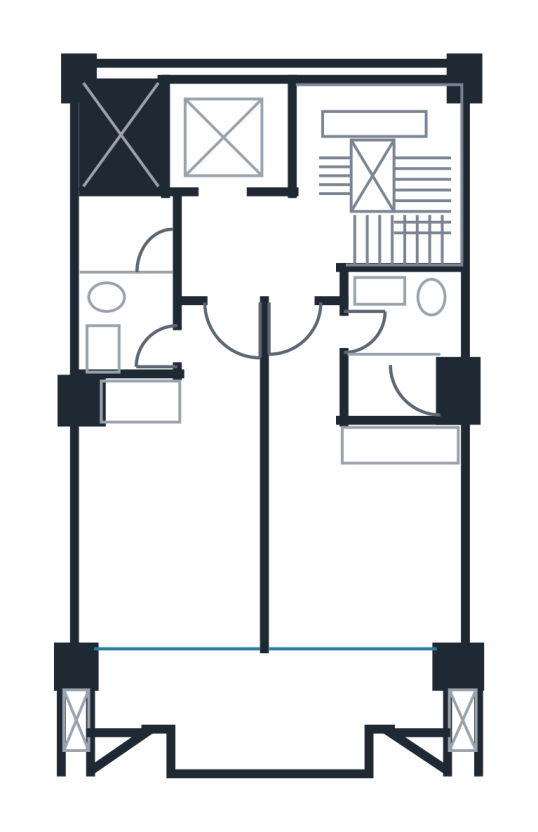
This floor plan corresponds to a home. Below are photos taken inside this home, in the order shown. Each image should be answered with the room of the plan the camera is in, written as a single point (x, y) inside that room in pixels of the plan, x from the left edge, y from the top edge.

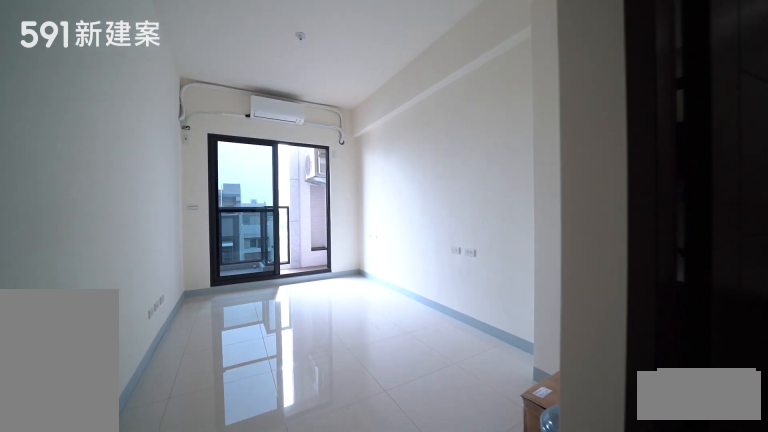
(174, 494)
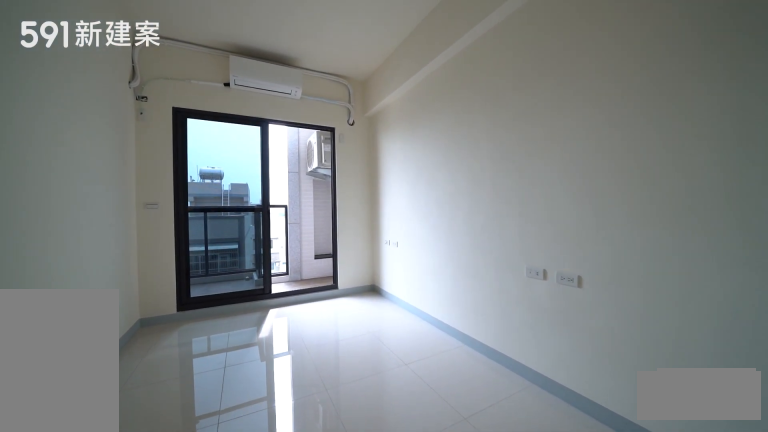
(174, 494)
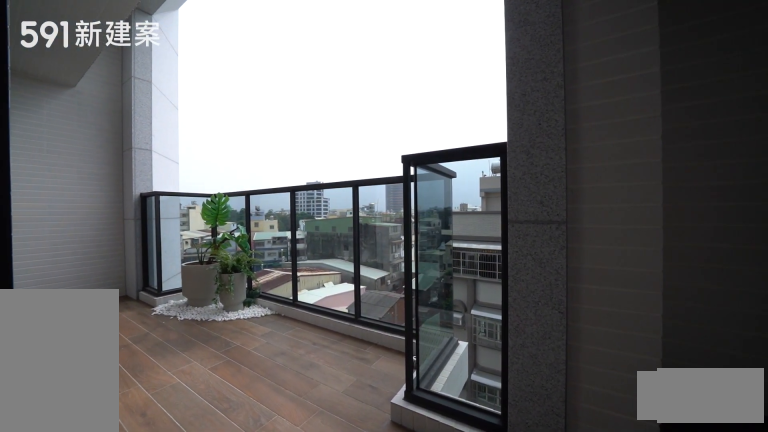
(269, 702)
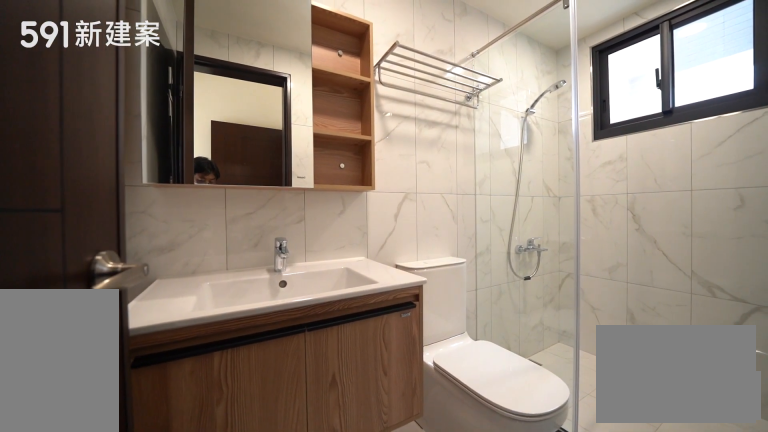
(128, 282)
